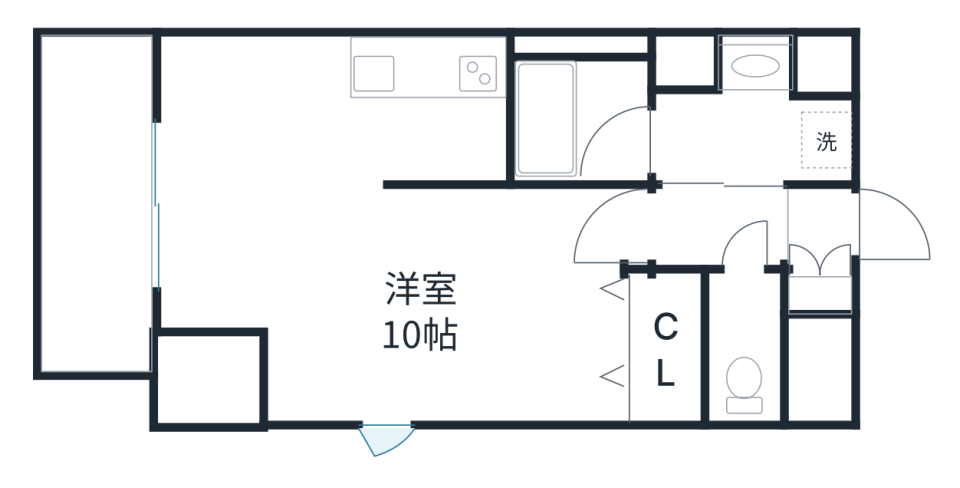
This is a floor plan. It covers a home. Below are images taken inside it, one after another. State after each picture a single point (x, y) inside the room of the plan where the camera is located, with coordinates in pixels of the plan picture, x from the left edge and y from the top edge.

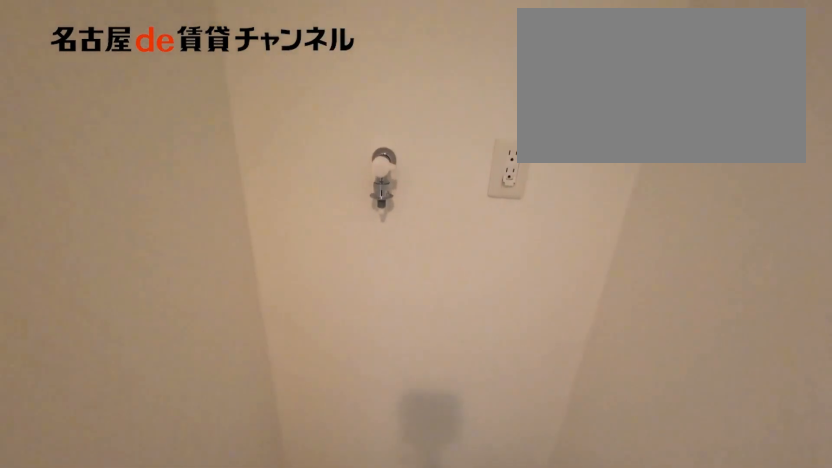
(750, 107)
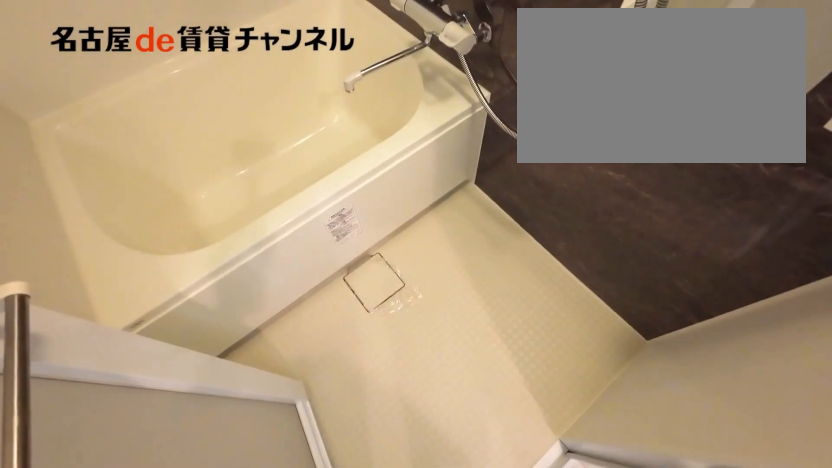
(584, 107)
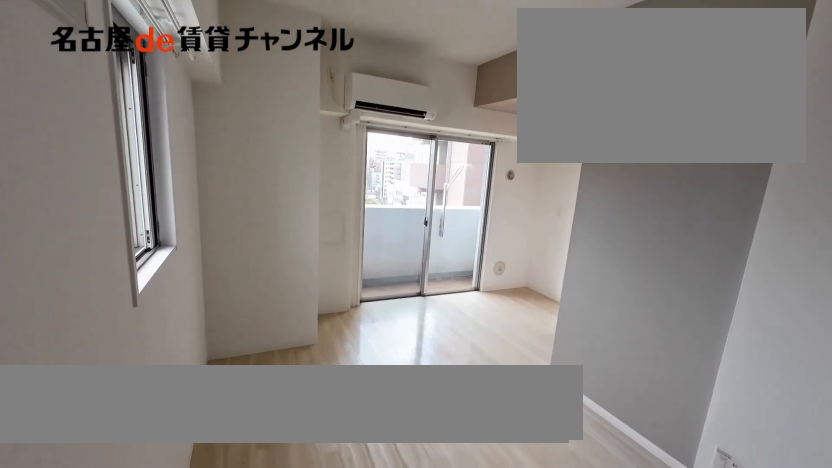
(436, 321)
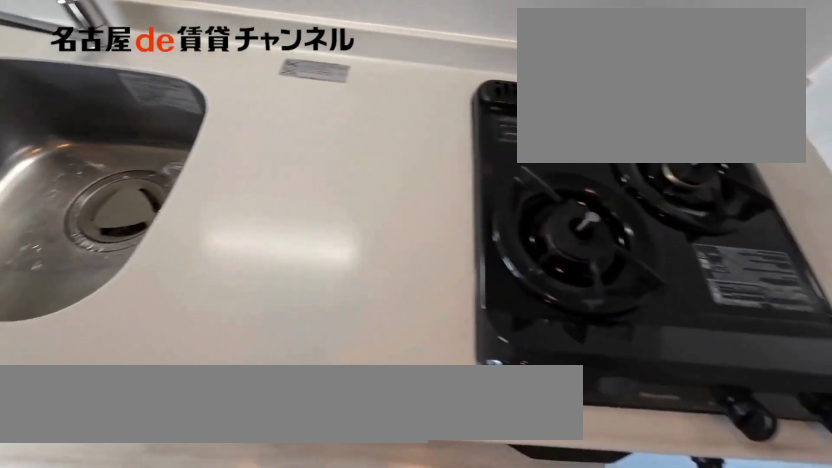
(430, 107)
